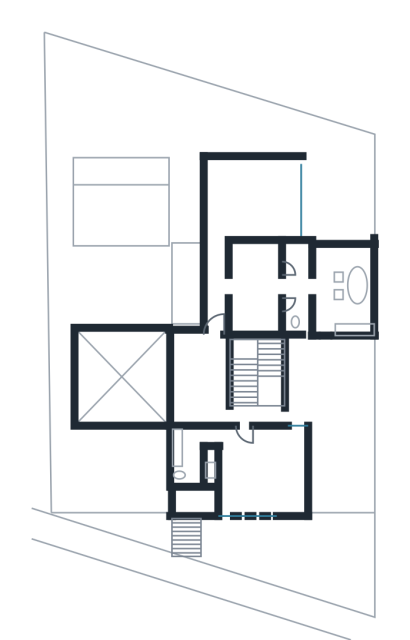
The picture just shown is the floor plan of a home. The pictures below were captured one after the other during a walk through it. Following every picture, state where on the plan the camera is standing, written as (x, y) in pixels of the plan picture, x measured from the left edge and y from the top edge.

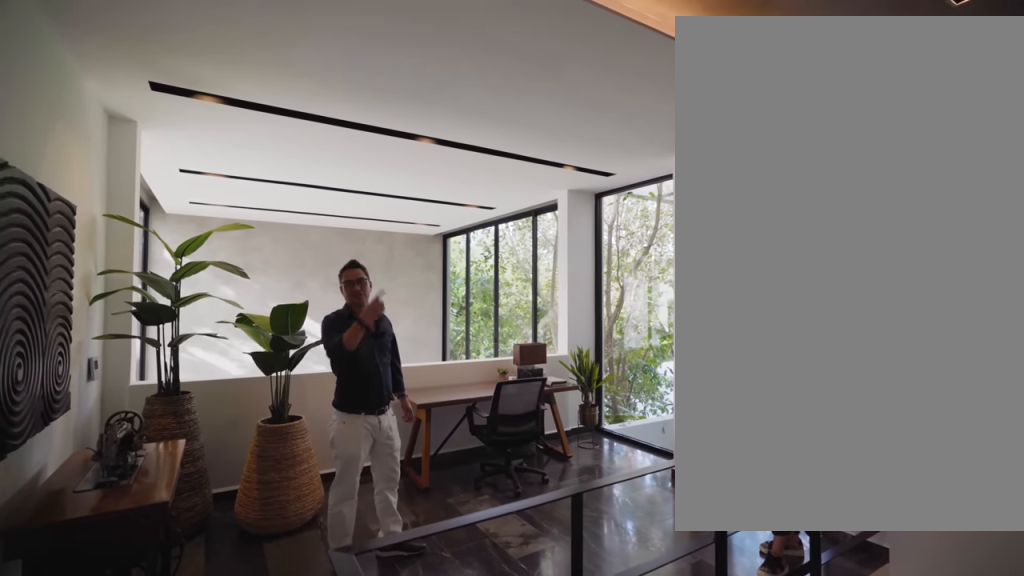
(256, 411)
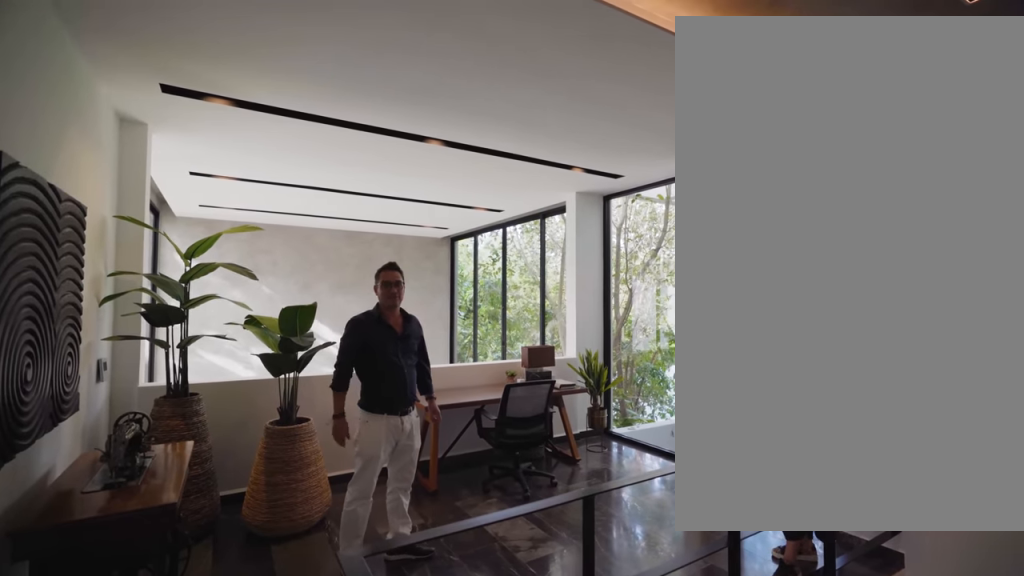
(256, 411)
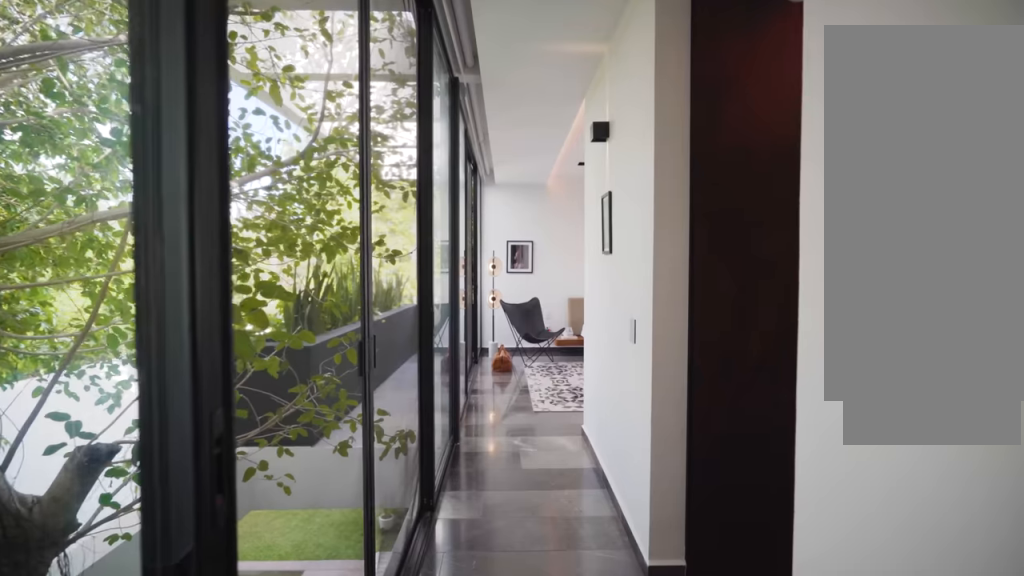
(214, 310)
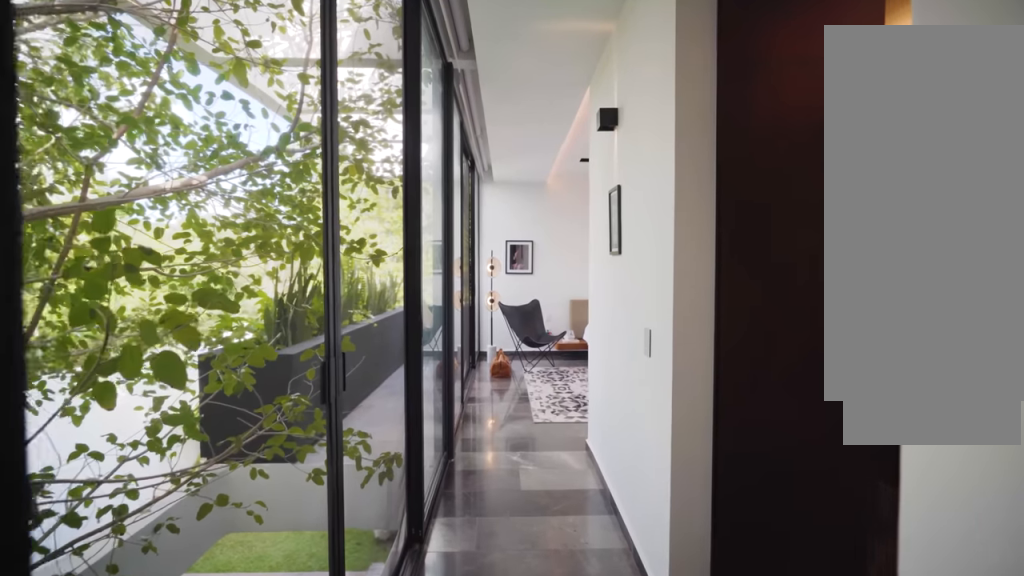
(214, 301)
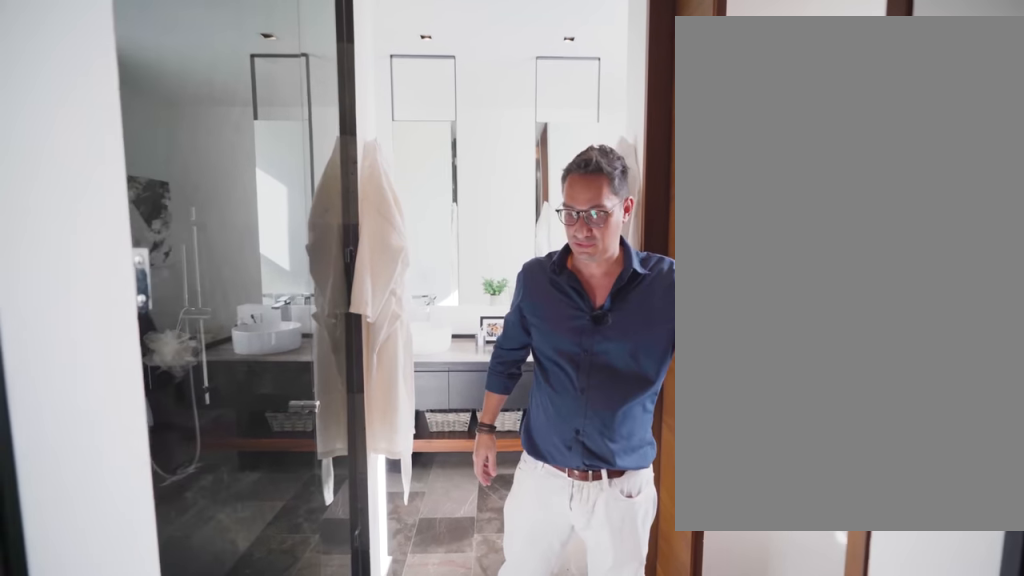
(265, 290)
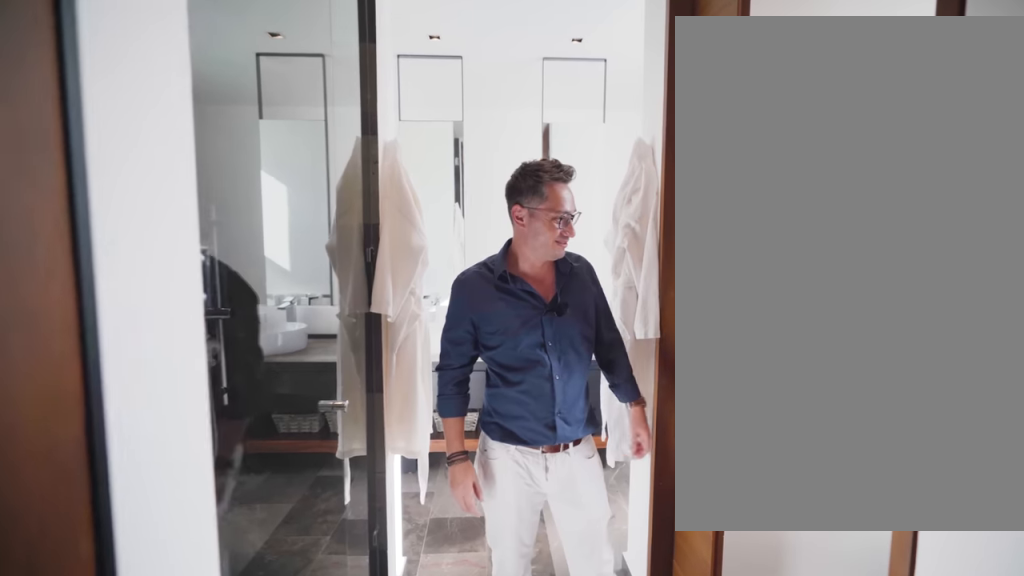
(273, 287)
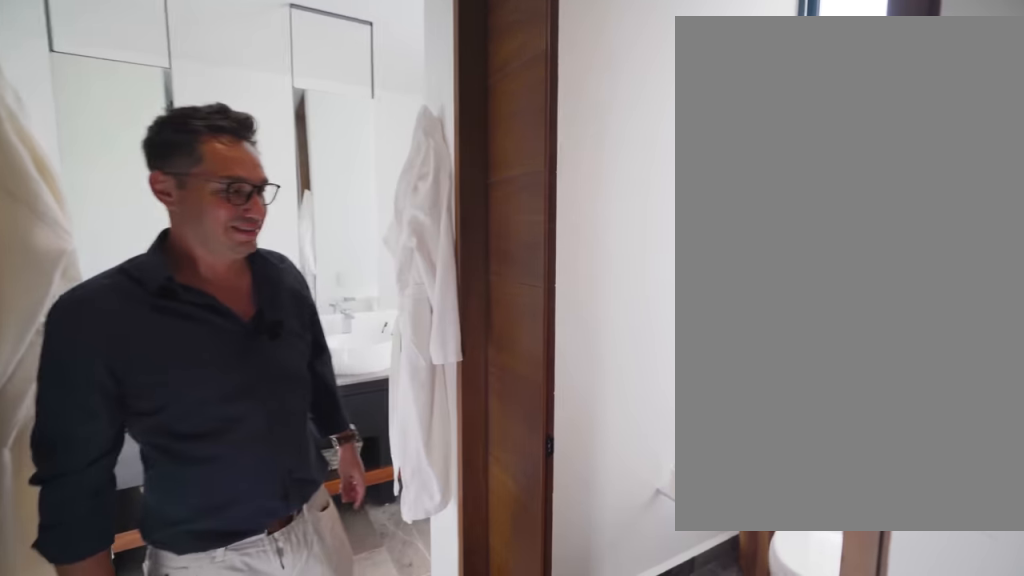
(273, 288)
